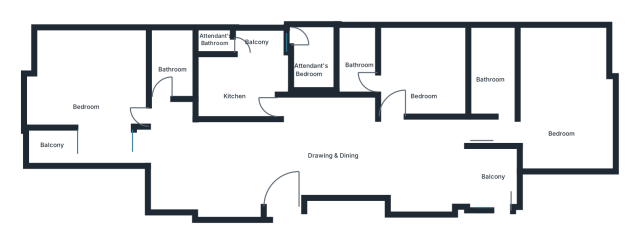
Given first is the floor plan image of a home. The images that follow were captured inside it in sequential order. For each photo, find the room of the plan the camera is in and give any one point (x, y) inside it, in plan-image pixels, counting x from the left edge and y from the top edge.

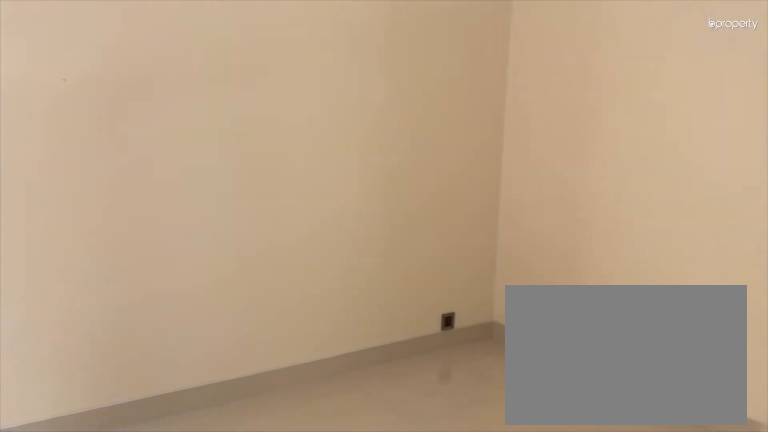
(420, 61)
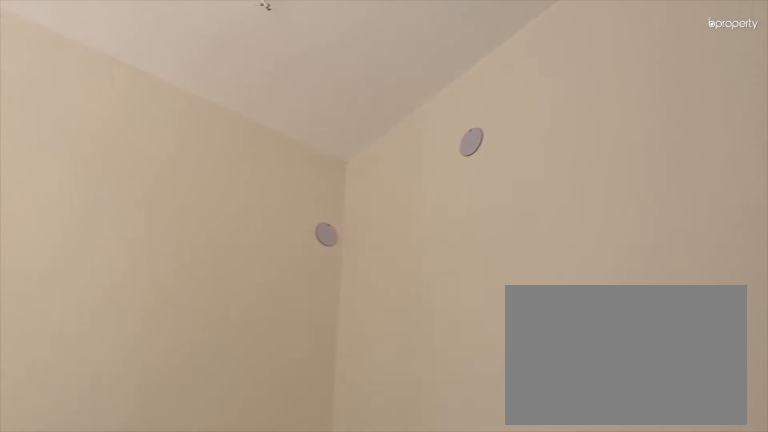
(420, 61)
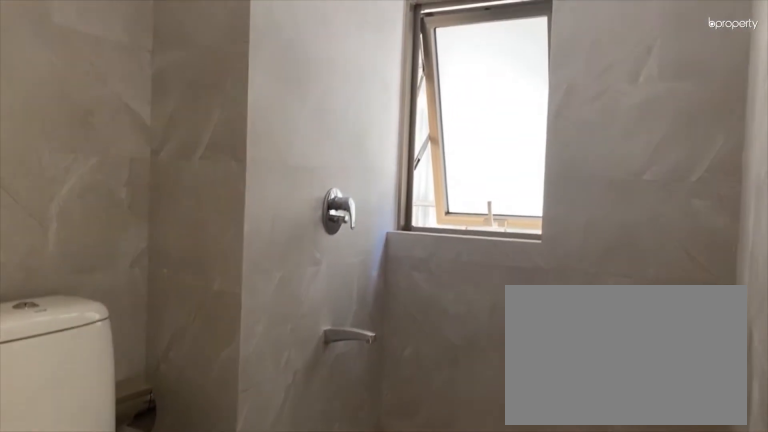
(359, 59)
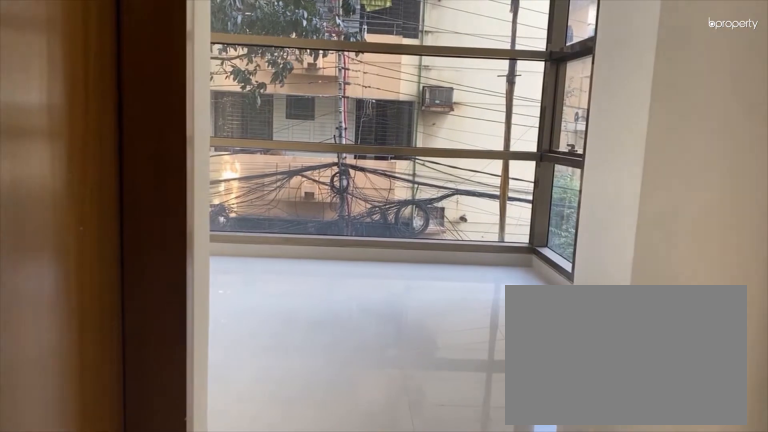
(506, 133)
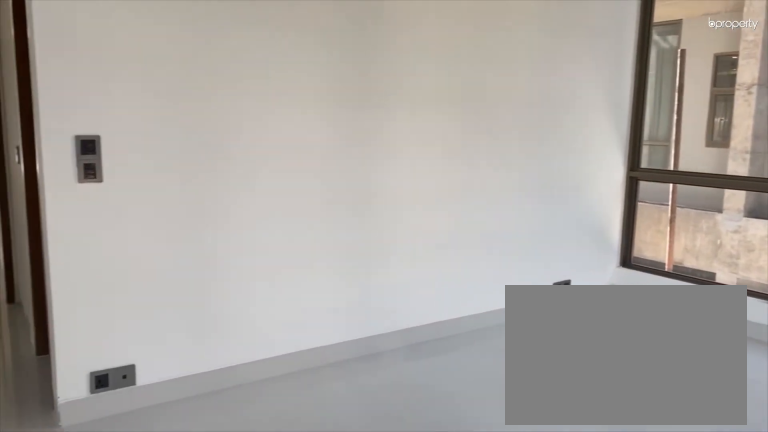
(560, 95)
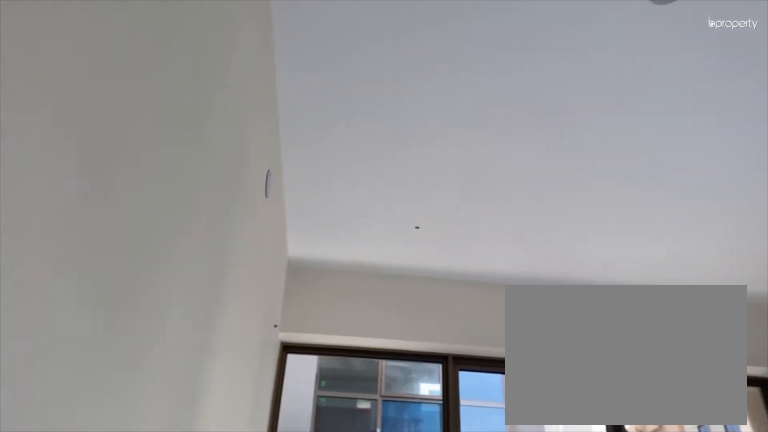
(560, 95)
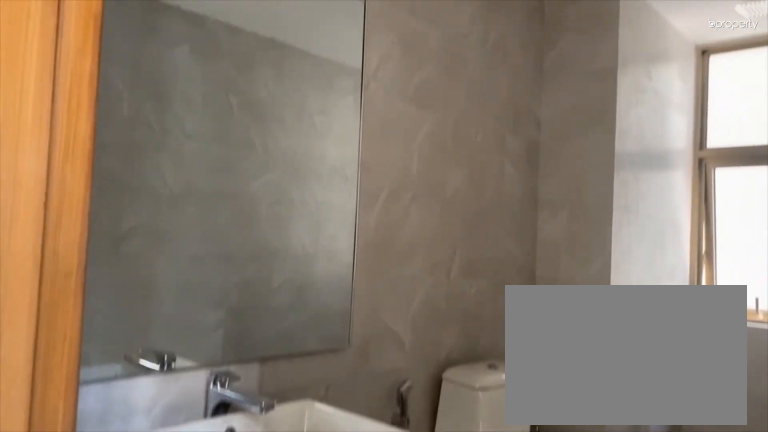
(492, 58)
